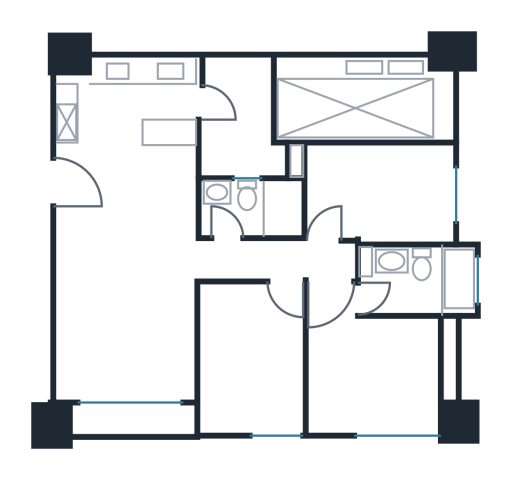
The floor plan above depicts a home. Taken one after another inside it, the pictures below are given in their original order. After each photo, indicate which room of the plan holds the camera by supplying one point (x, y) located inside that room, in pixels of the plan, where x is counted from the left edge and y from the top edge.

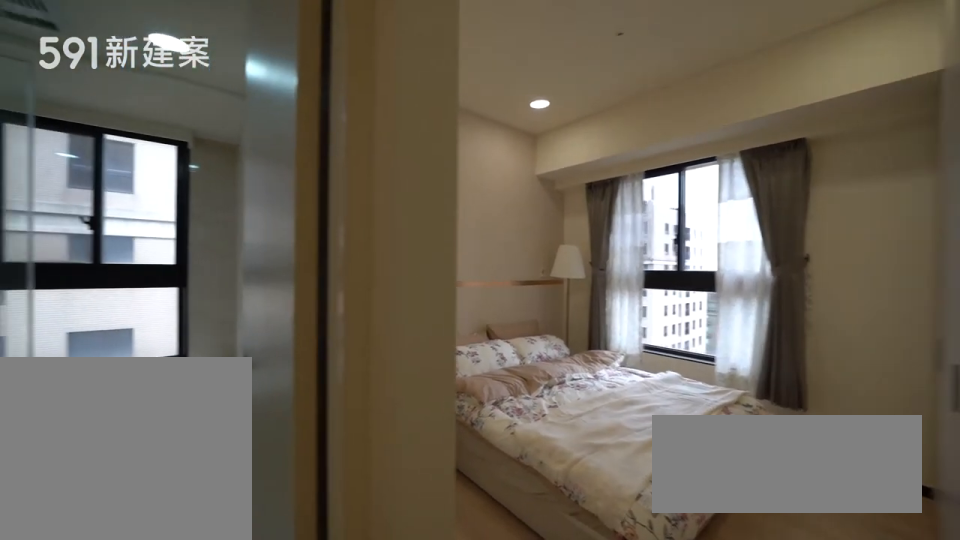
(370, 367)
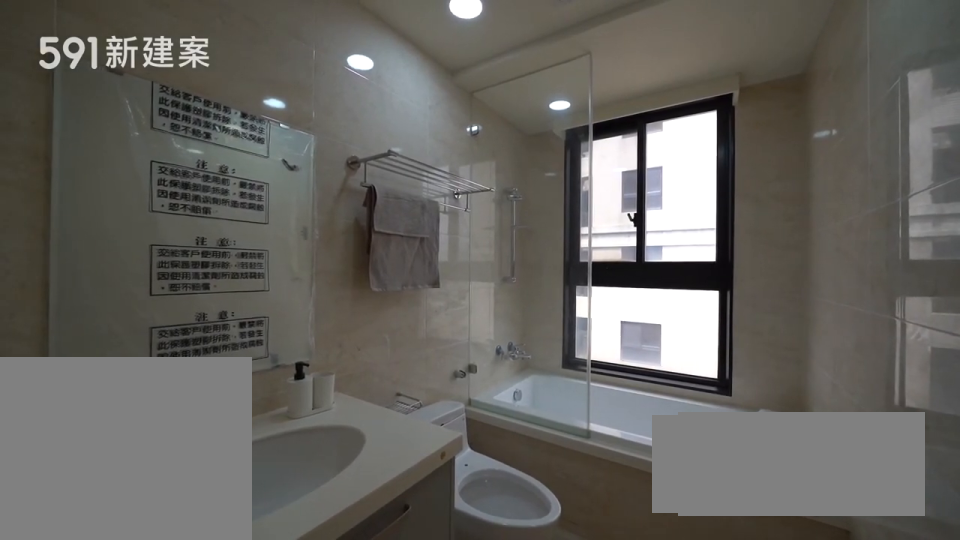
(422, 280)
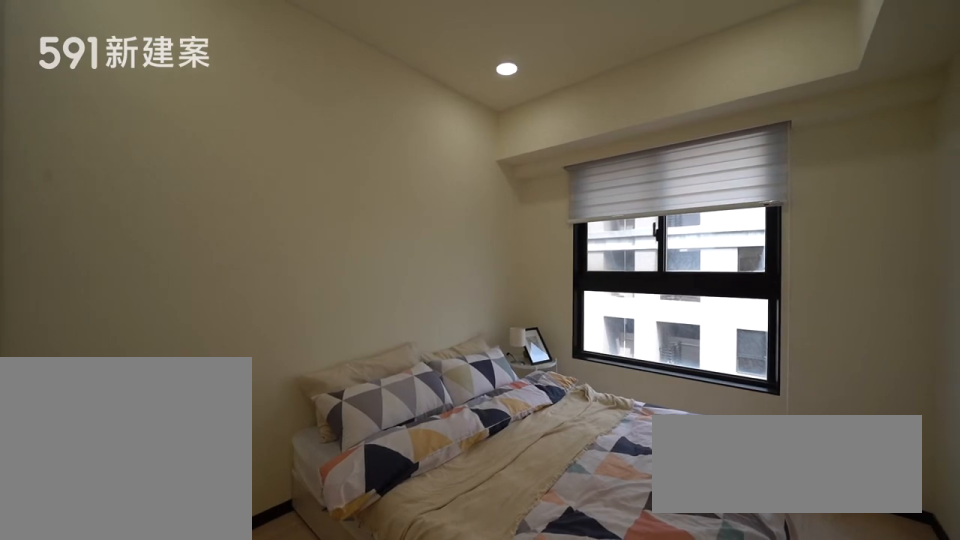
(381, 193)
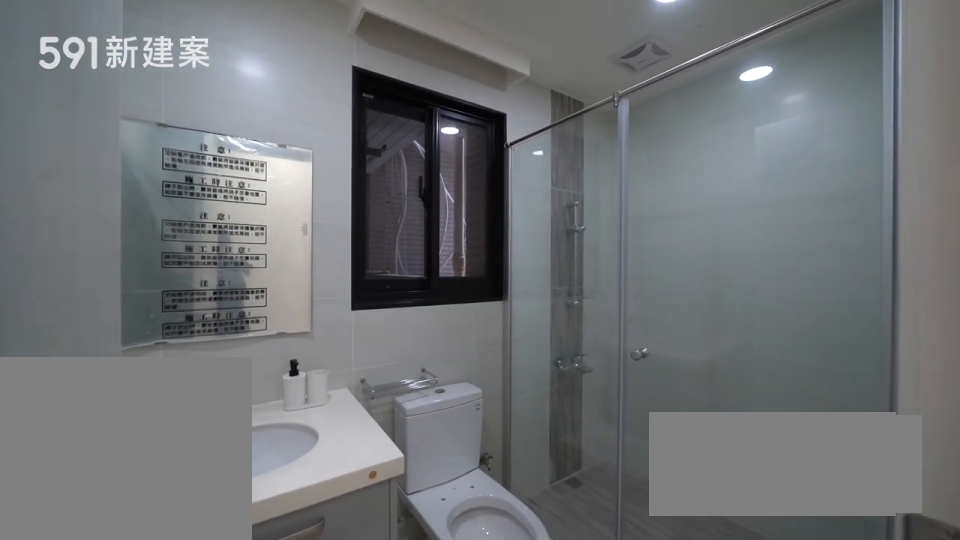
(254, 207)
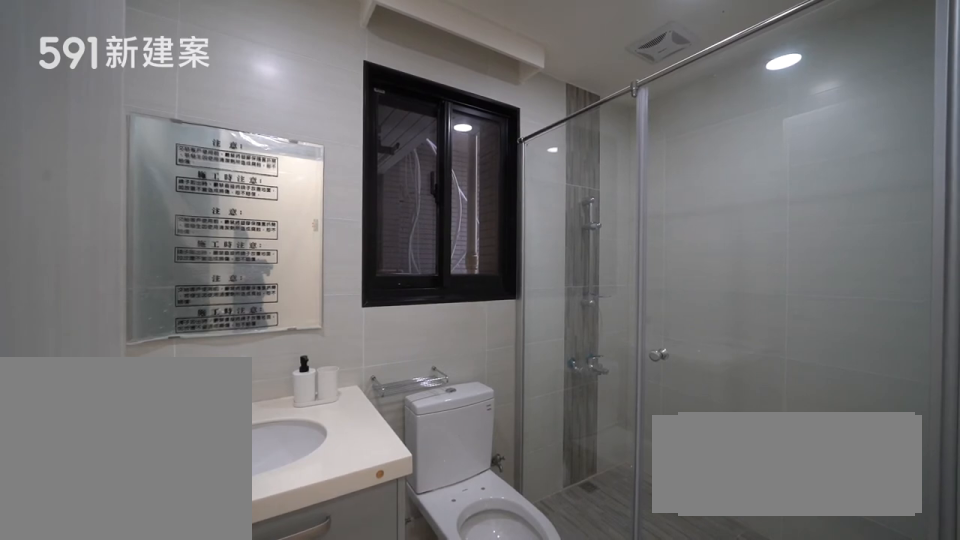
(254, 207)
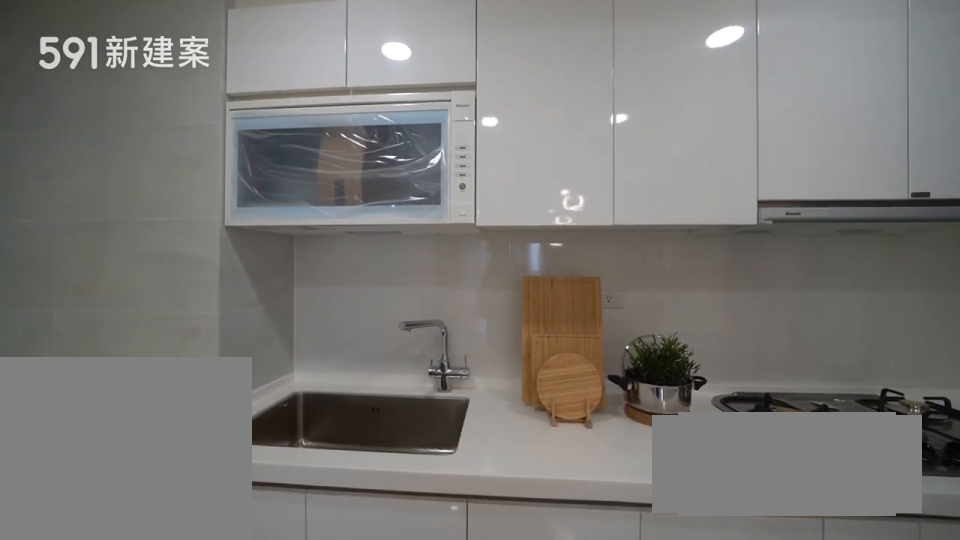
(130, 103)
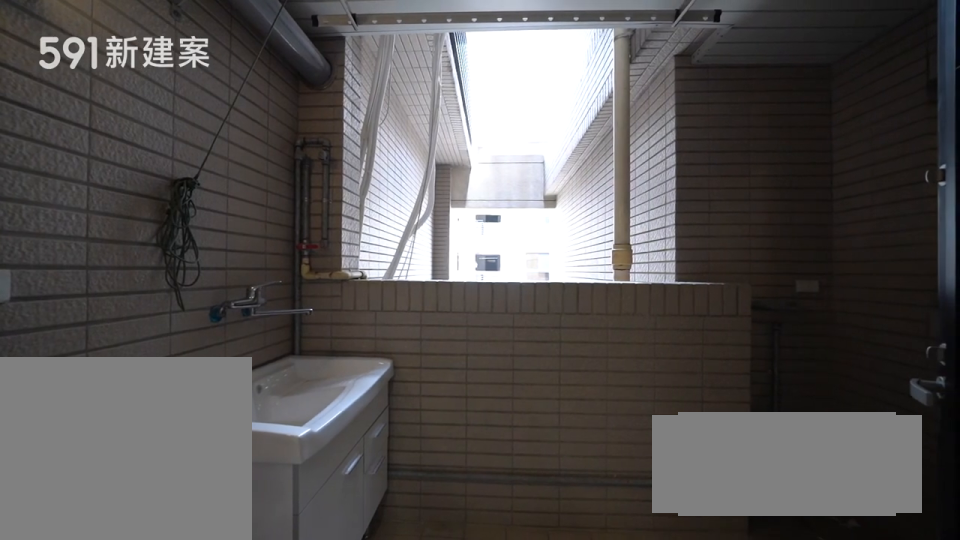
(248, 117)
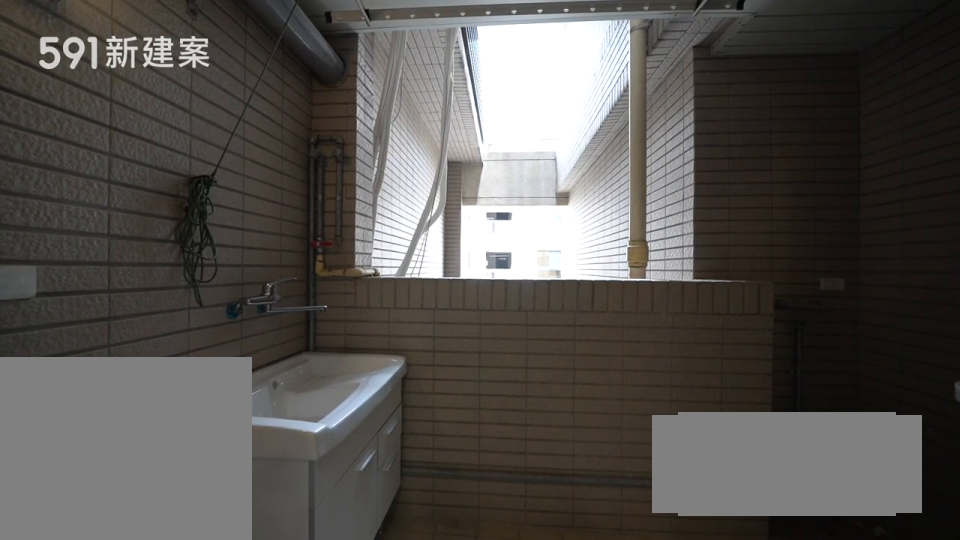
(248, 117)
